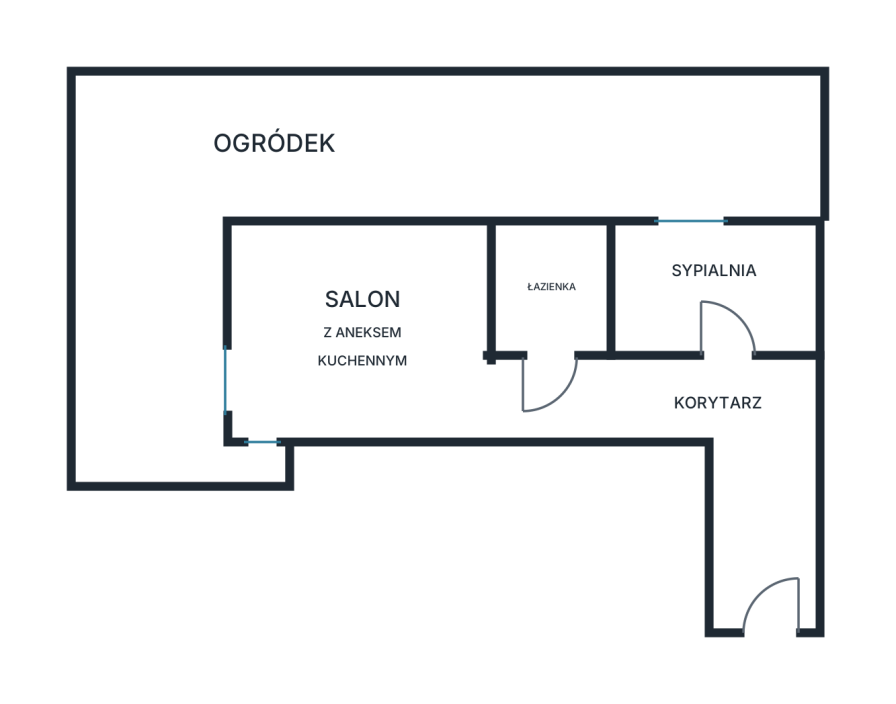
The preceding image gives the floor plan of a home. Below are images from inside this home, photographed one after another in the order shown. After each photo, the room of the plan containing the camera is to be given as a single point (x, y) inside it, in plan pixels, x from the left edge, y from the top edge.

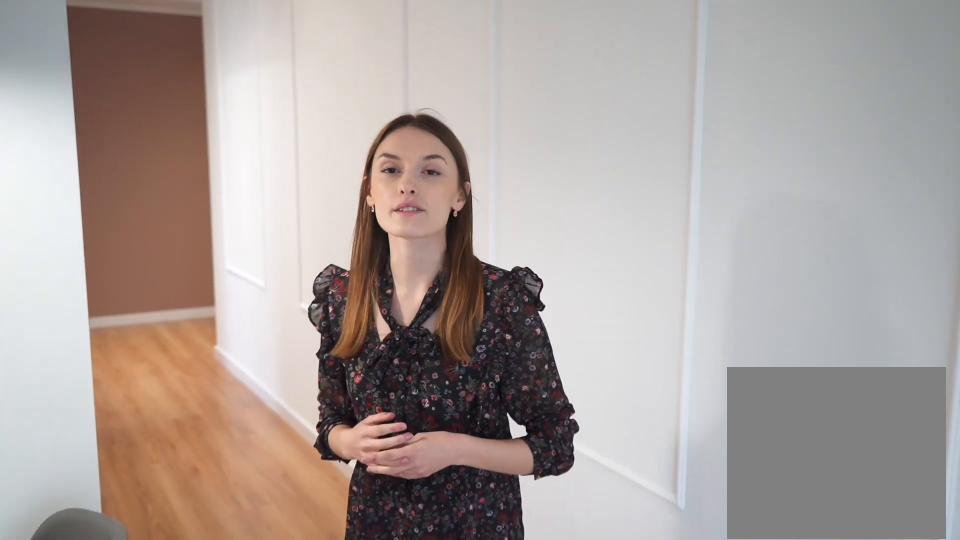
(358, 331)
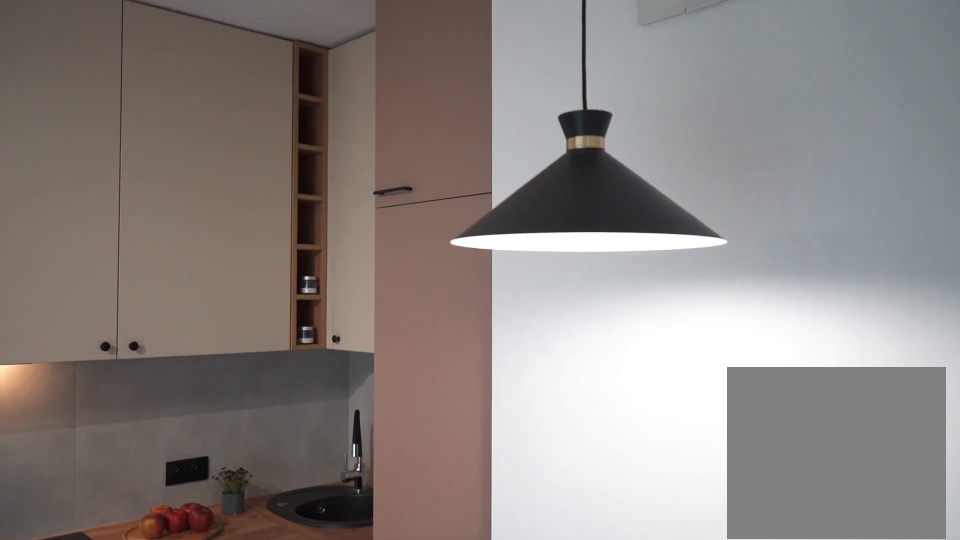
(383, 334)
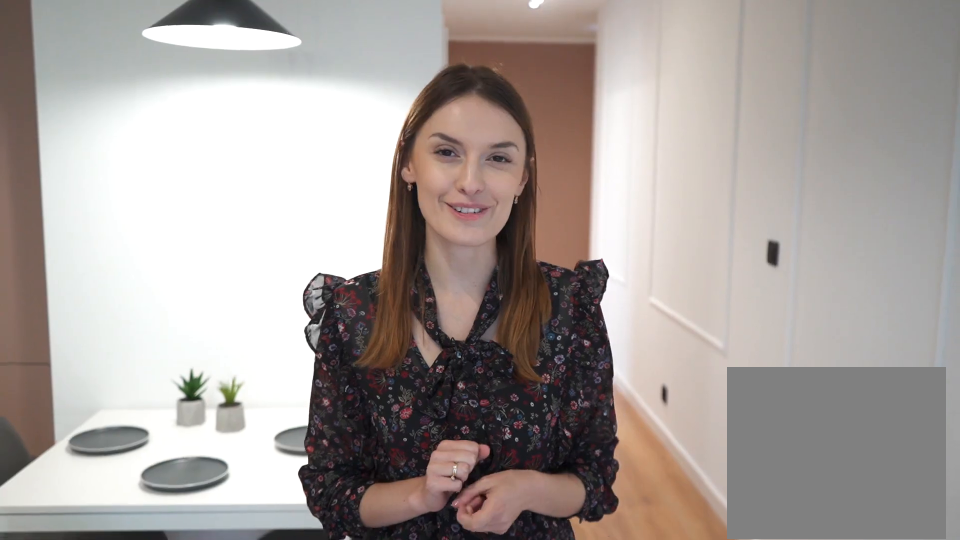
(358, 332)
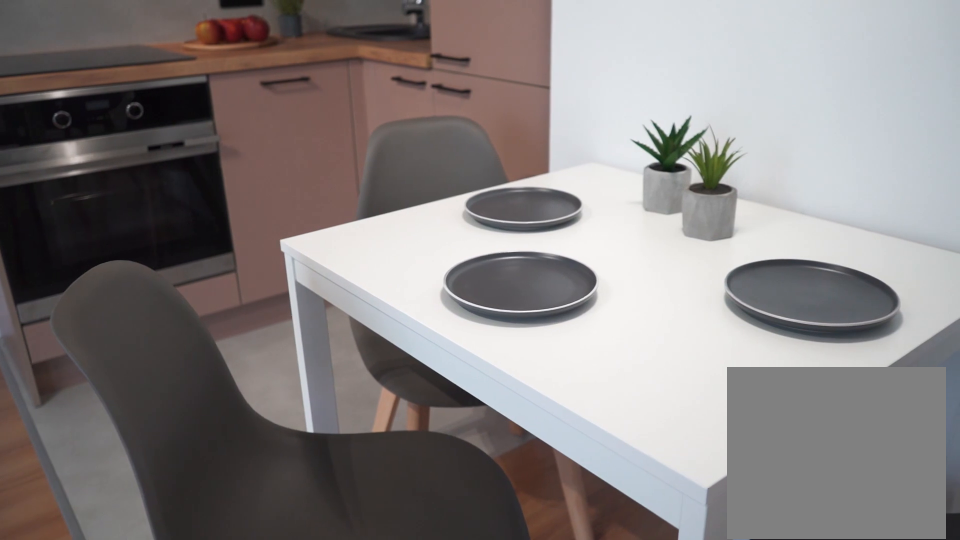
(358, 330)
